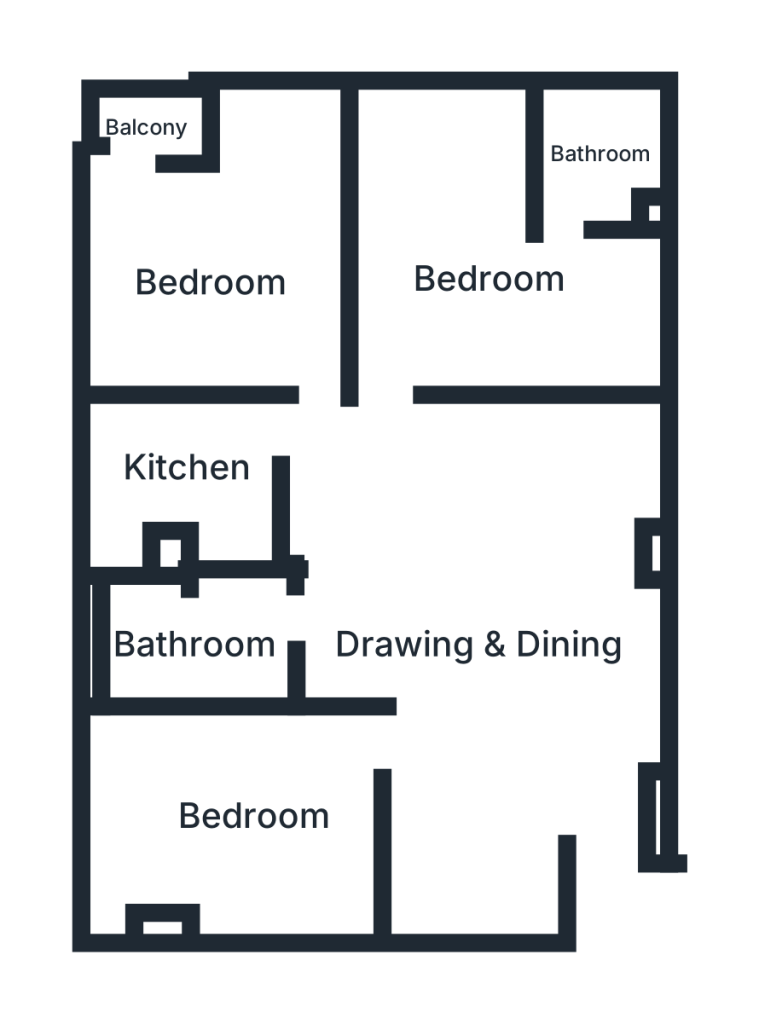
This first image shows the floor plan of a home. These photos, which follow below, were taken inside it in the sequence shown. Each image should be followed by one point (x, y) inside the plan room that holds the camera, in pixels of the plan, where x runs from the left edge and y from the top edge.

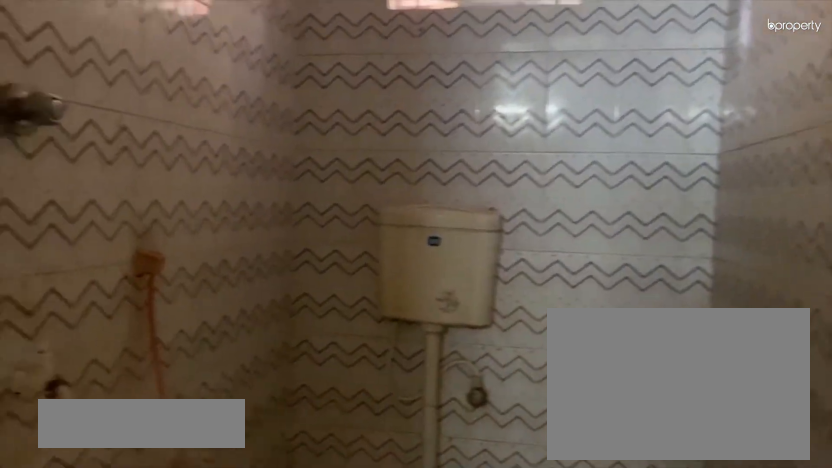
(208, 640)
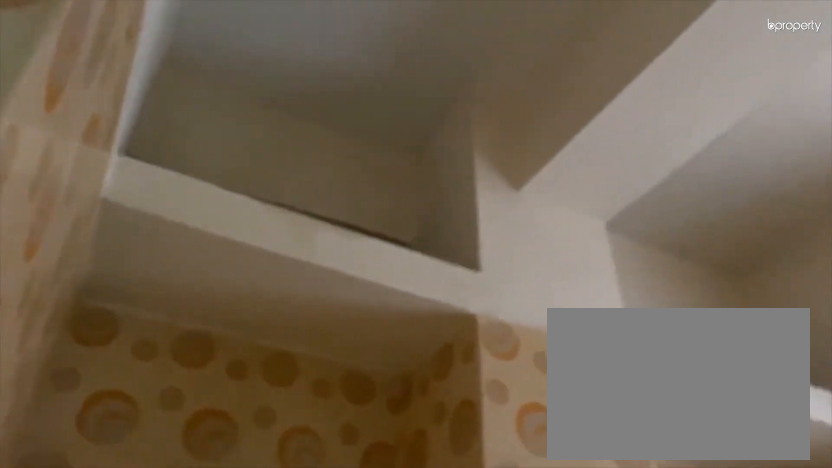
(191, 466)
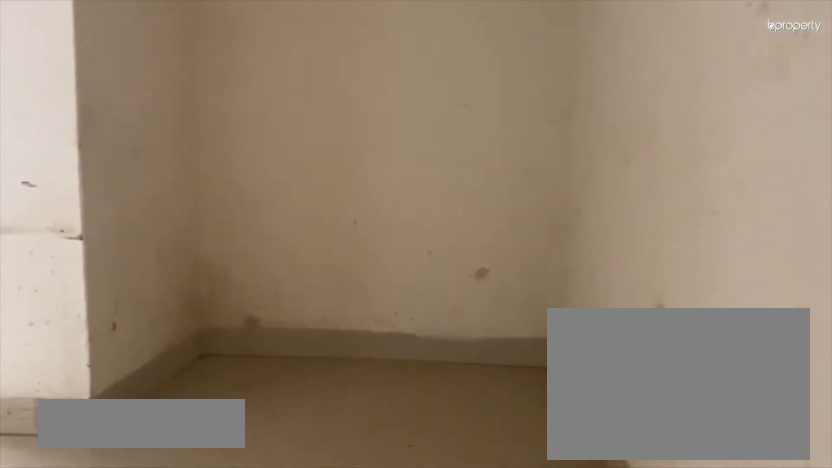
(206, 285)
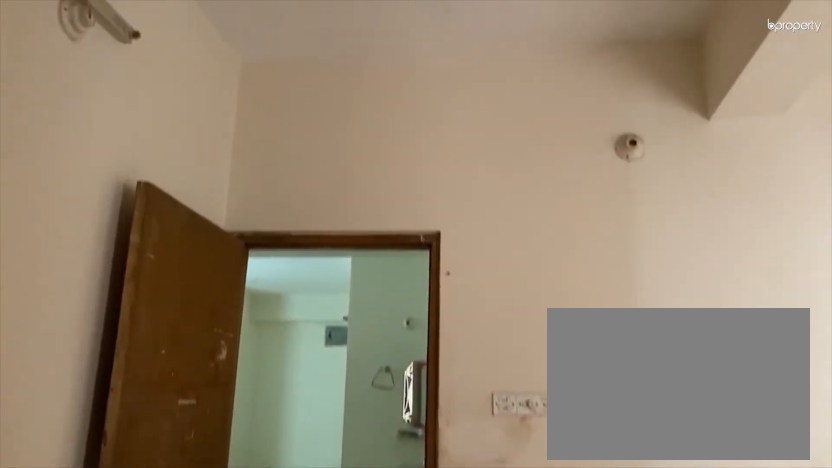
(206, 285)
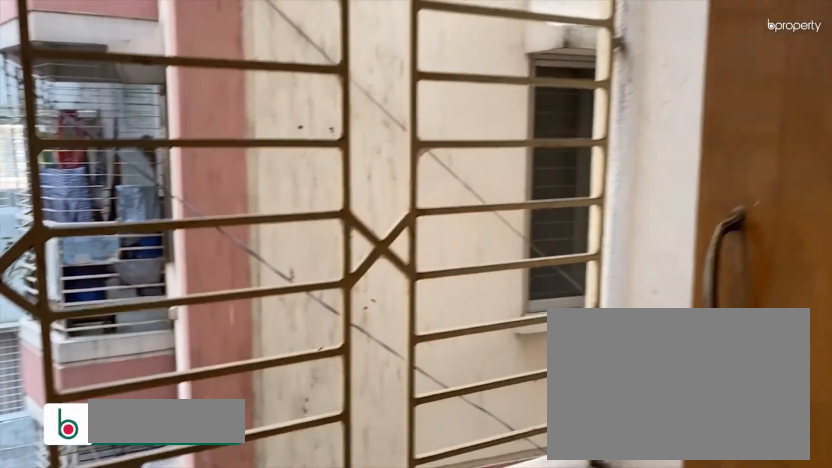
(147, 128)
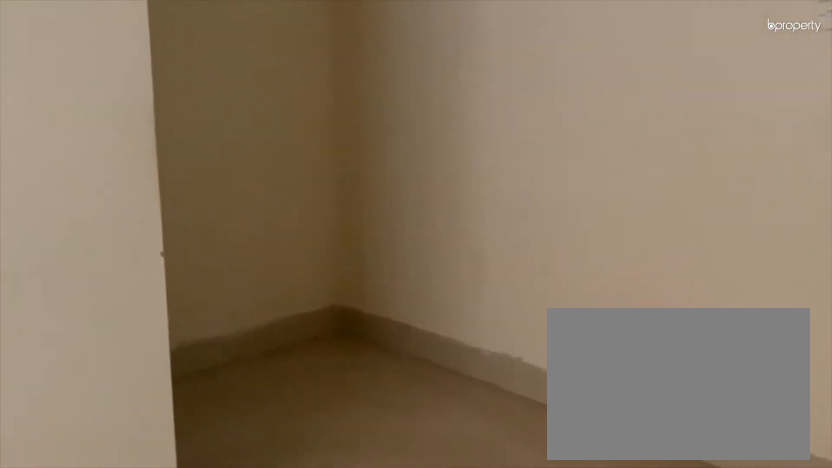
(481, 277)
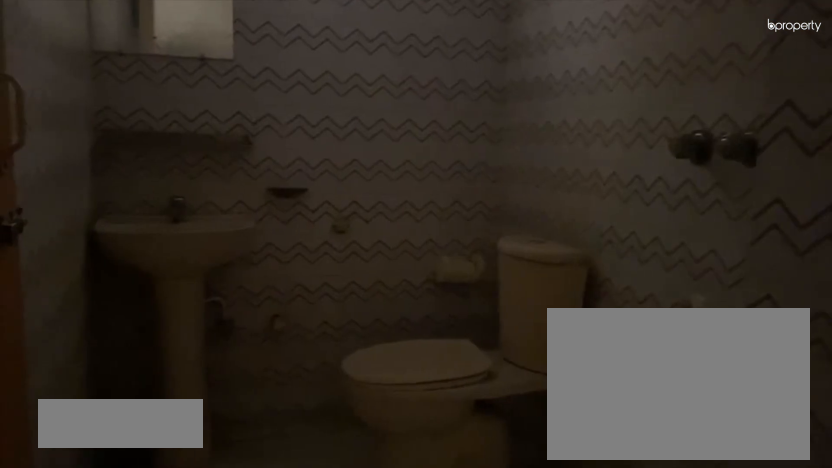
(589, 154)
